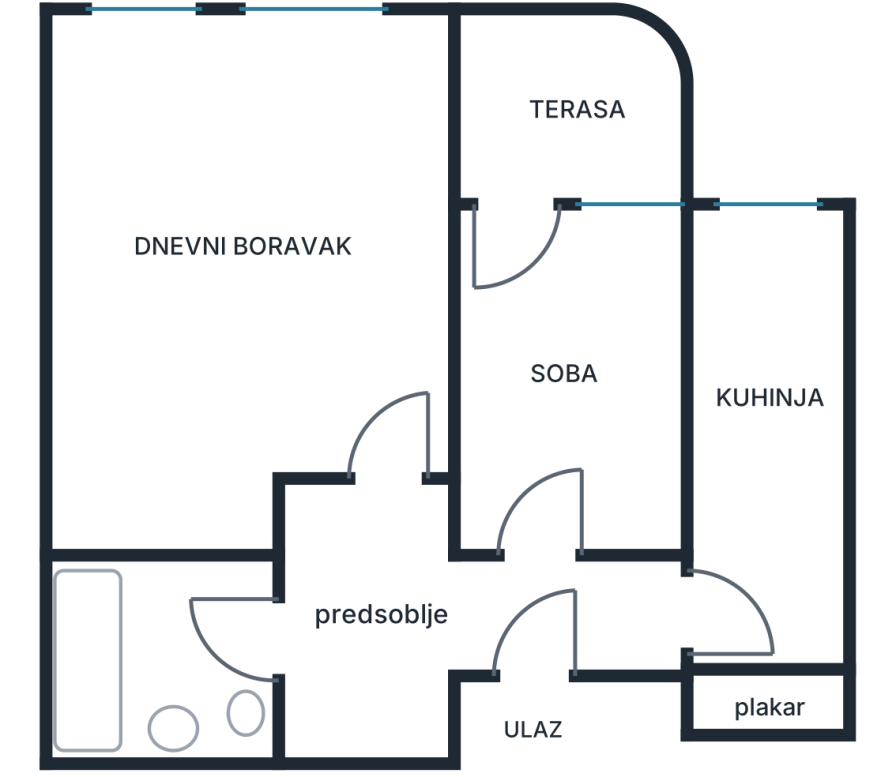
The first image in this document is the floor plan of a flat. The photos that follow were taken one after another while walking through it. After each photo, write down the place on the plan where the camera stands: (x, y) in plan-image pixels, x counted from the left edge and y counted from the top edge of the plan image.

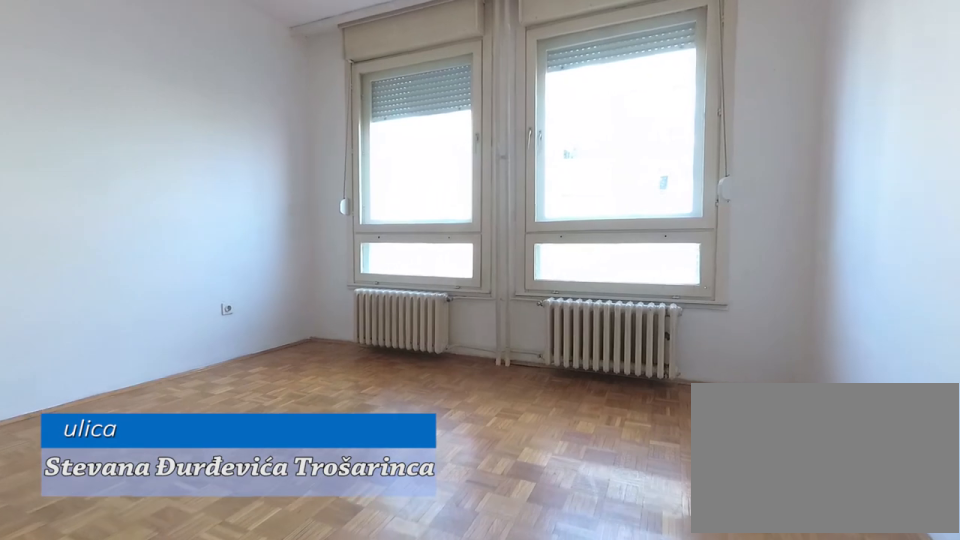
(382, 368)
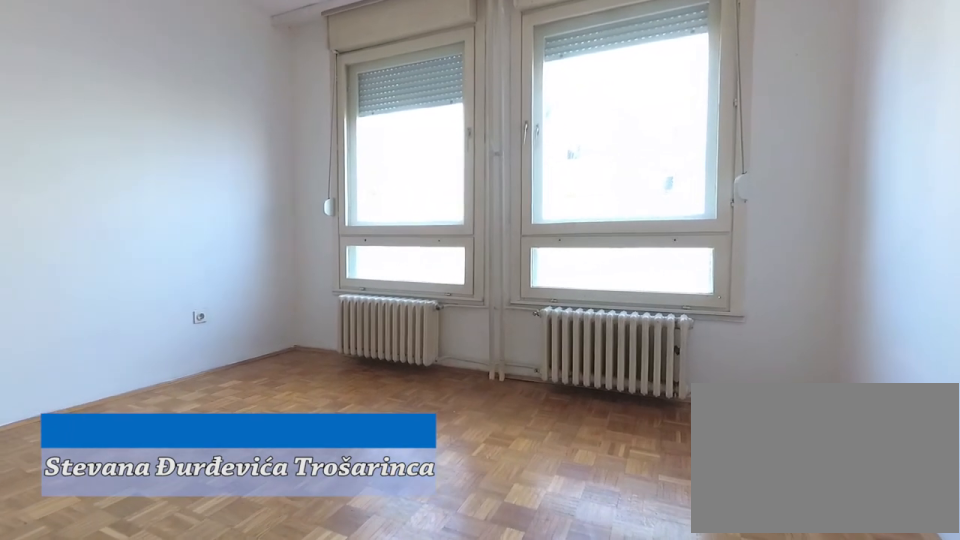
(375, 319)
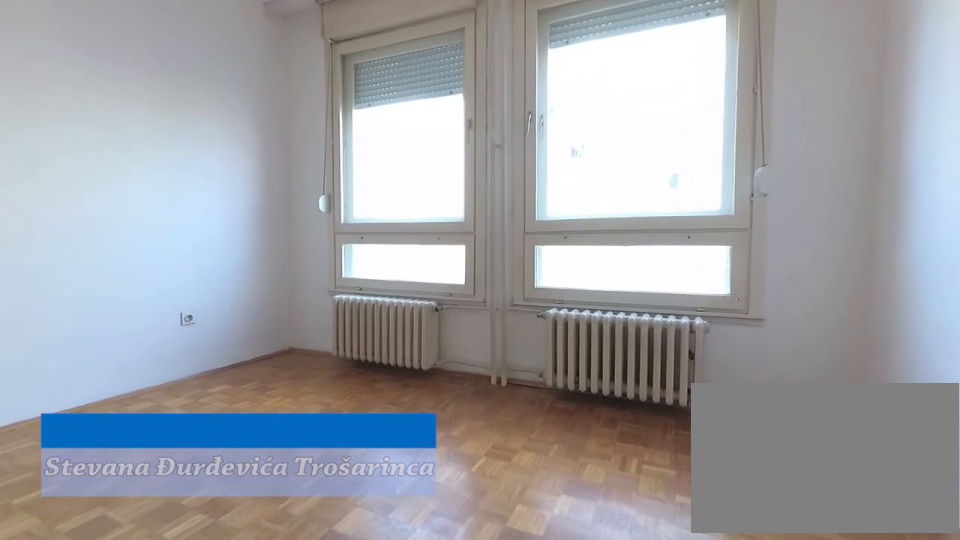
(372, 296)
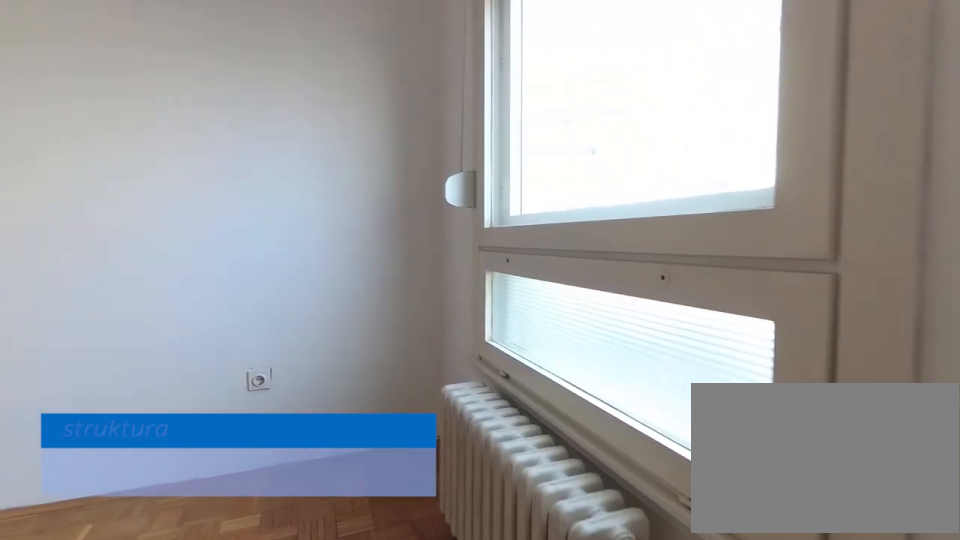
(257, 97)
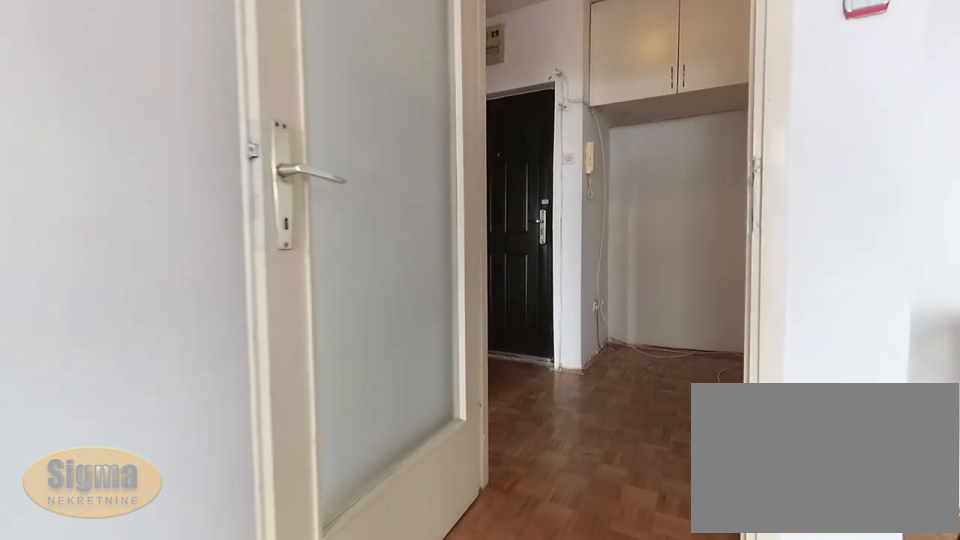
(361, 352)
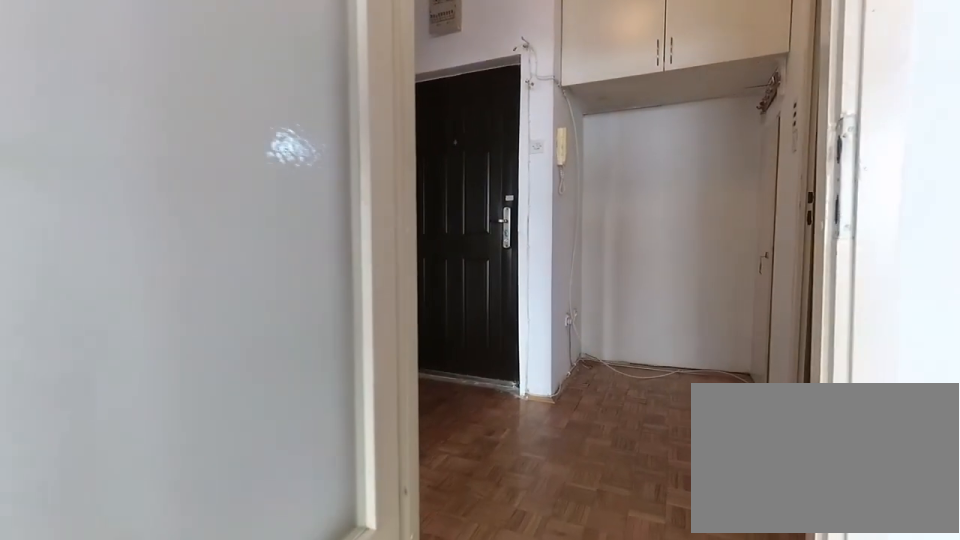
(373, 383)
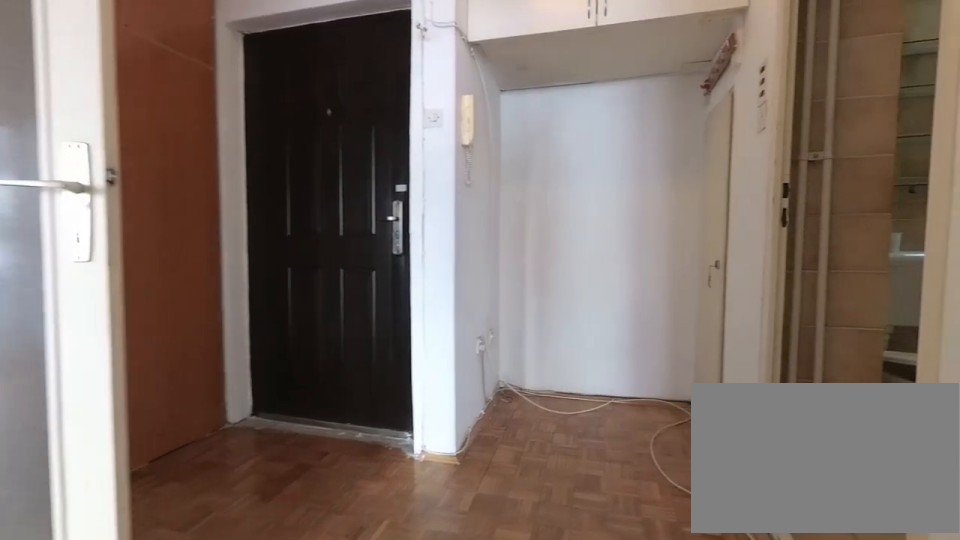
(383, 451)
